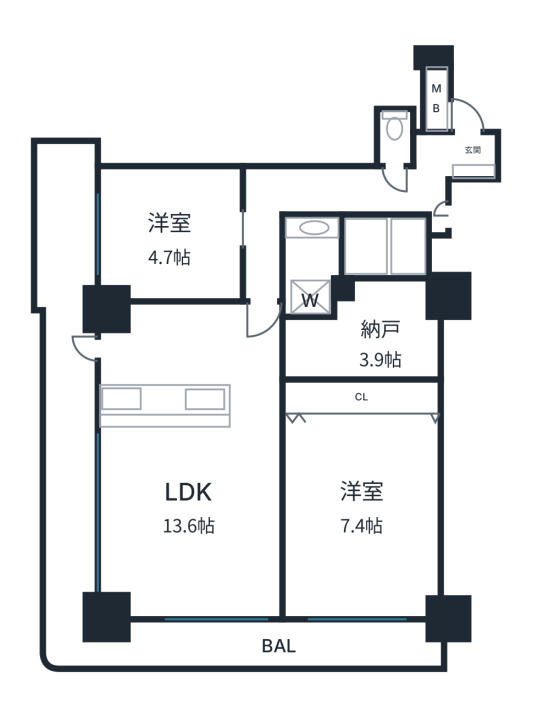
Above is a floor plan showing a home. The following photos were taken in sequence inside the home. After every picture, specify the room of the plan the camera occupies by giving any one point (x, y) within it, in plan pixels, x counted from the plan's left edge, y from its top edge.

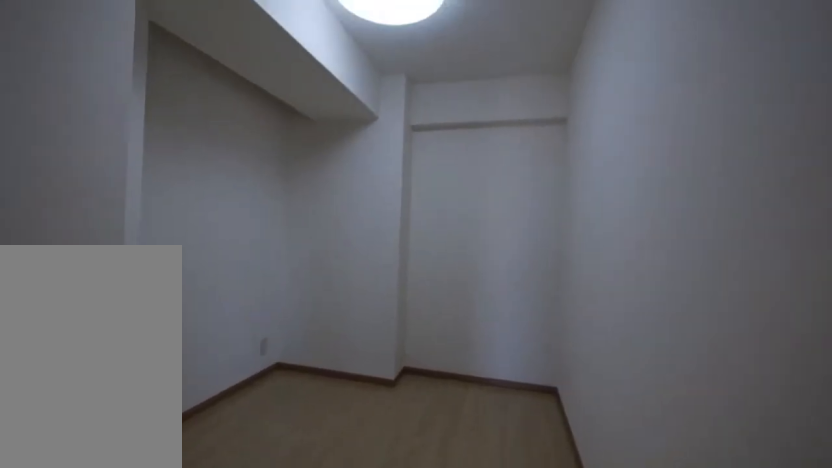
(346, 358)
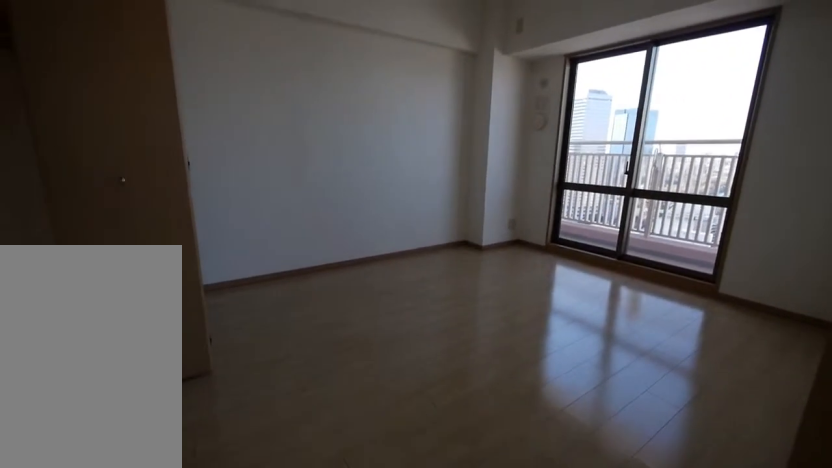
(347, 503)
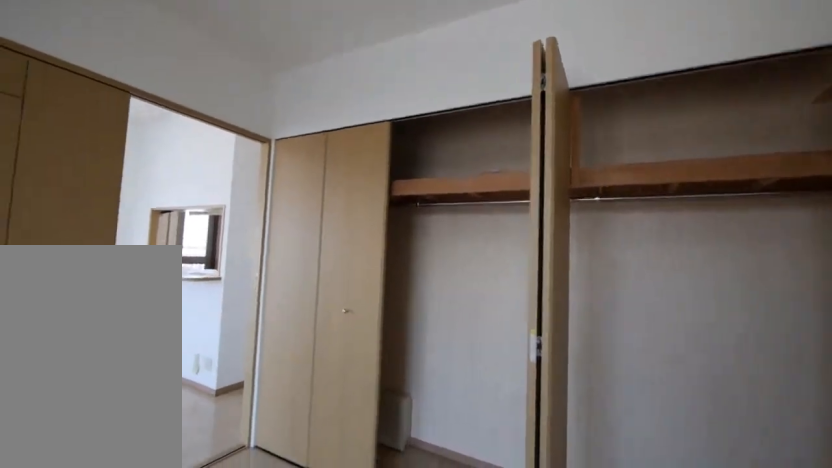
(346, 504)
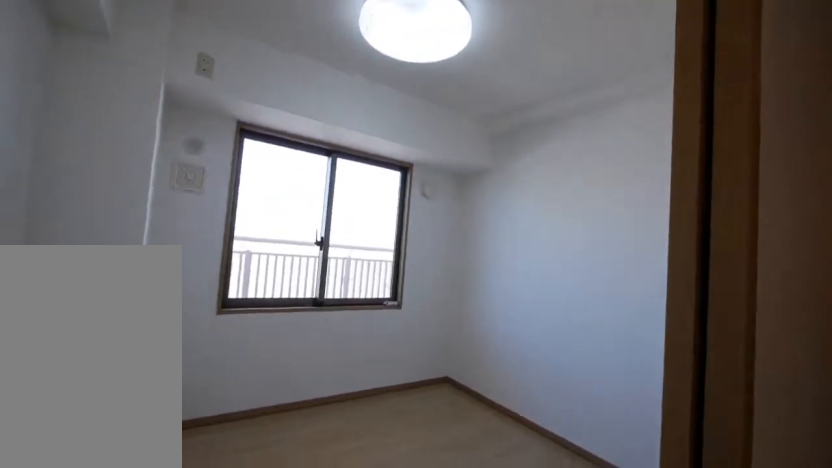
(191, 242)
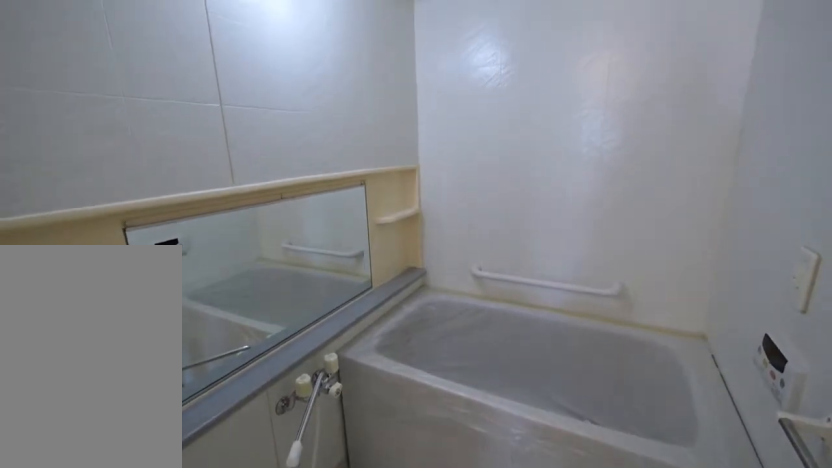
(346, 236)
